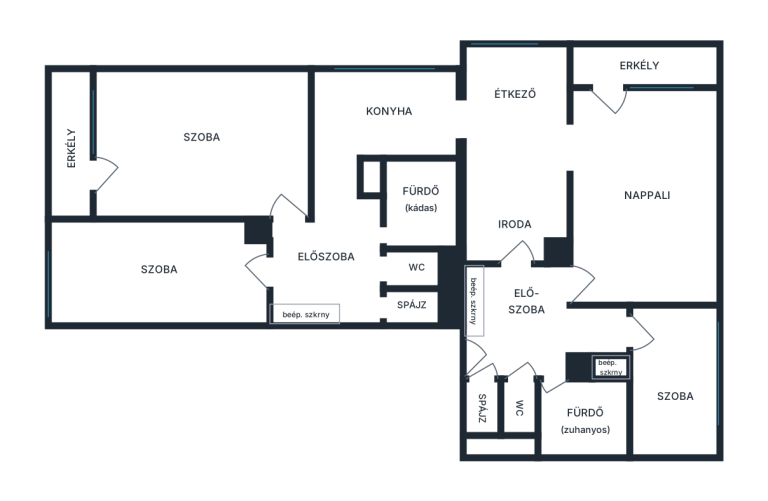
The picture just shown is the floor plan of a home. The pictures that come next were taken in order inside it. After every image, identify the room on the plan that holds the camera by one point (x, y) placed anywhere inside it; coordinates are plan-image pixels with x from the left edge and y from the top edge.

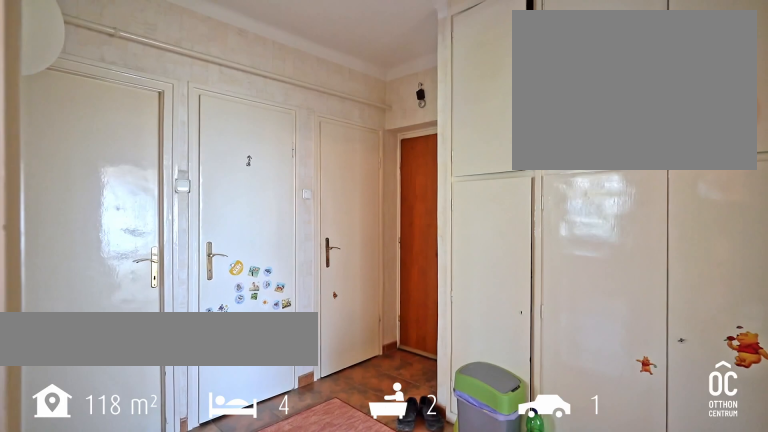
(338, 257)
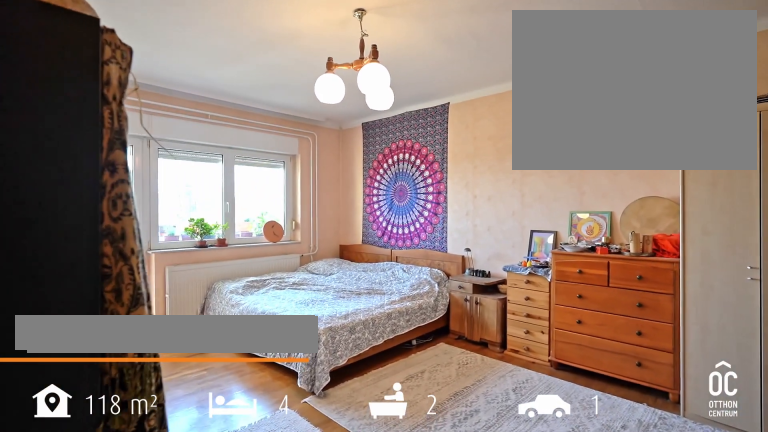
(201, 144)
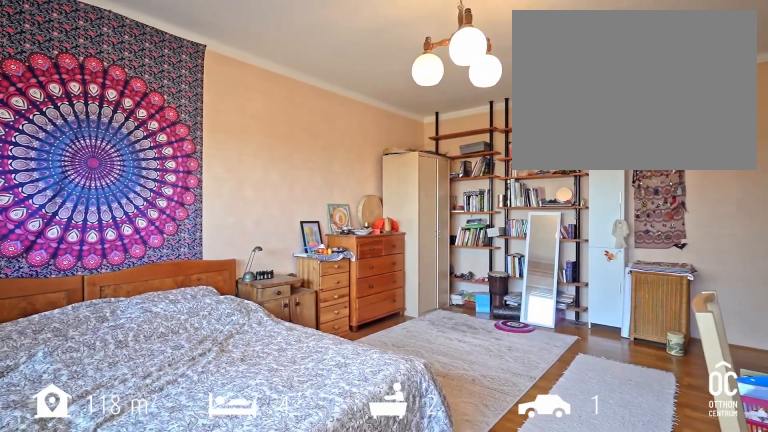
(201, 144)
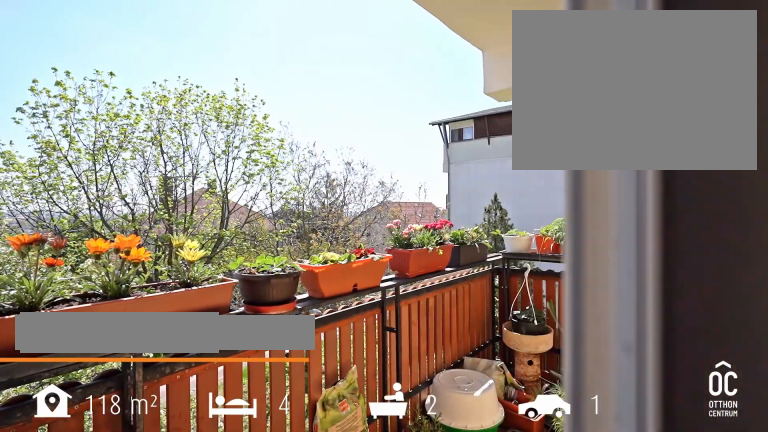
(71, 148)
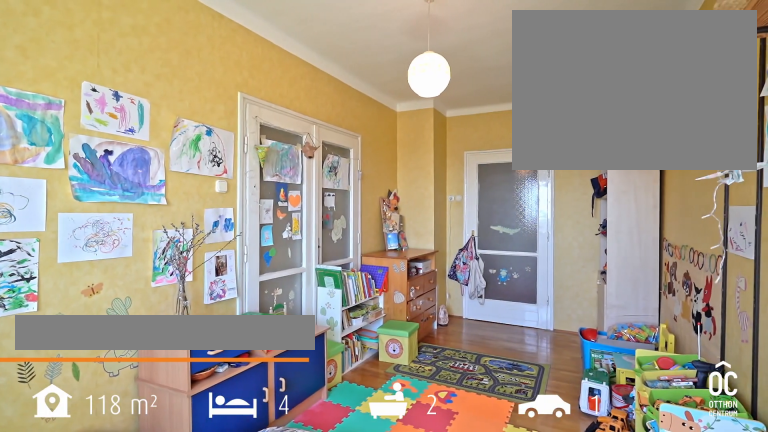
(163, 268)
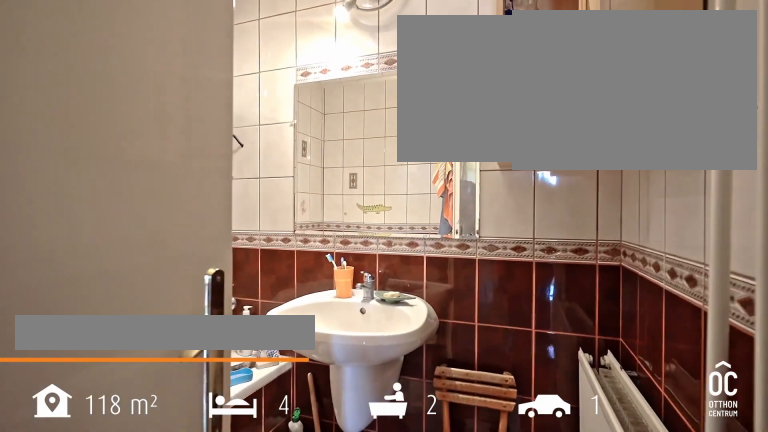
(418, 205)
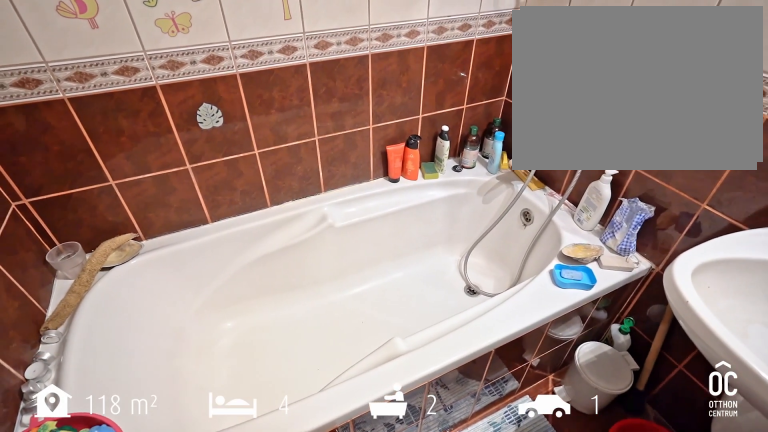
(418, 204)
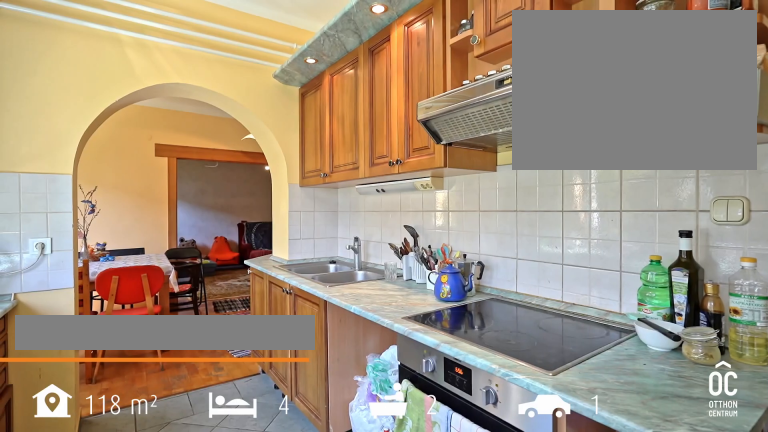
(389, 113)
